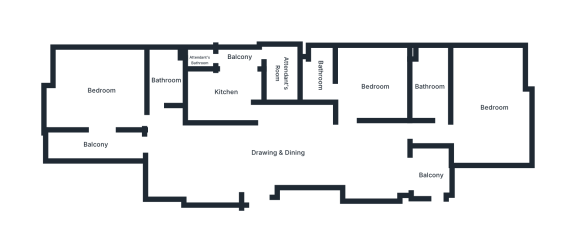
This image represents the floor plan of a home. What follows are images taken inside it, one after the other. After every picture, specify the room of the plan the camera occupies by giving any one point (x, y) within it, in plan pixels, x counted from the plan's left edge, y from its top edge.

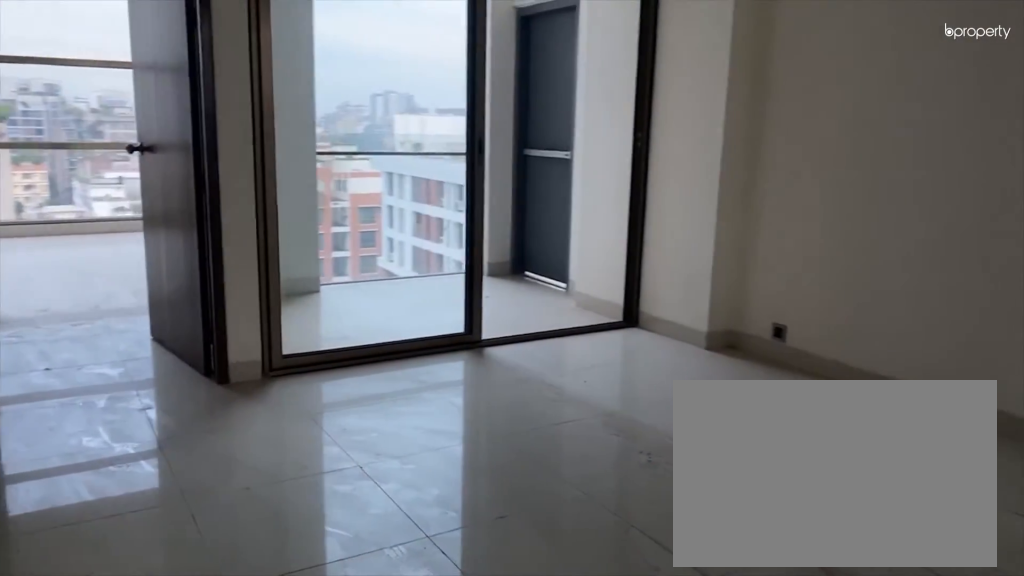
(363, 158)
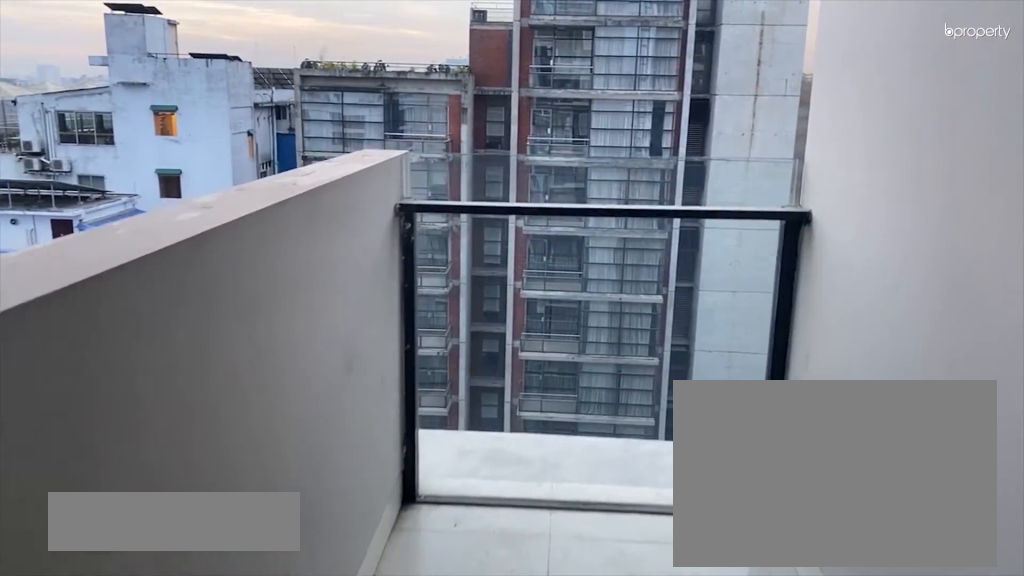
(95, 144)
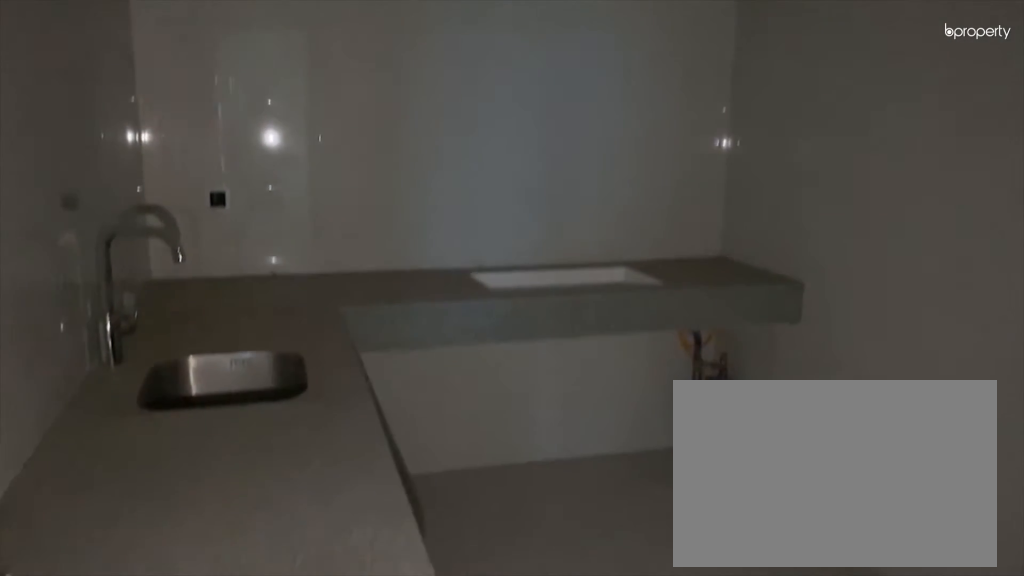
(226, 93)
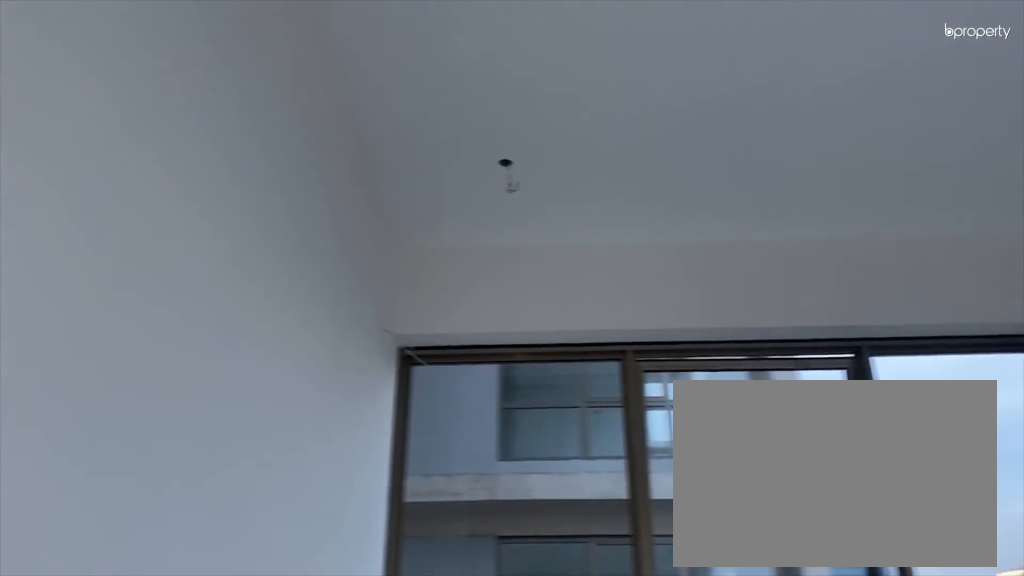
(494, 135)
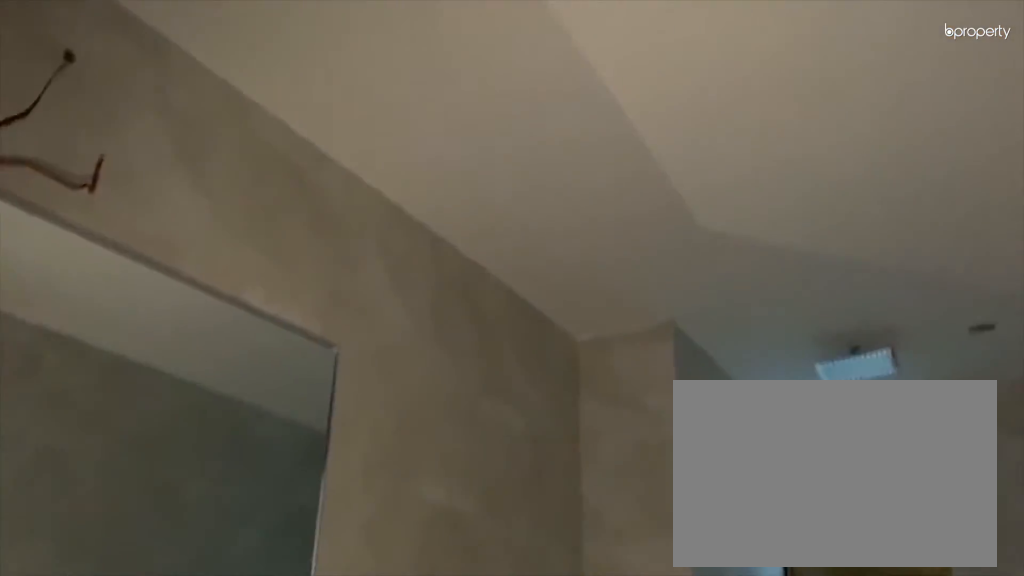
(427, 88)
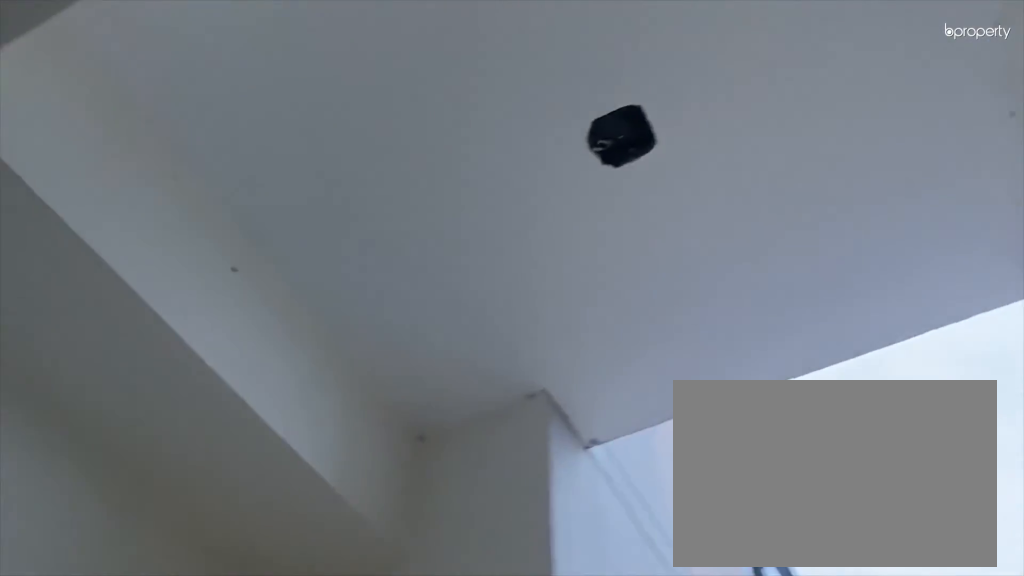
(430, 171)
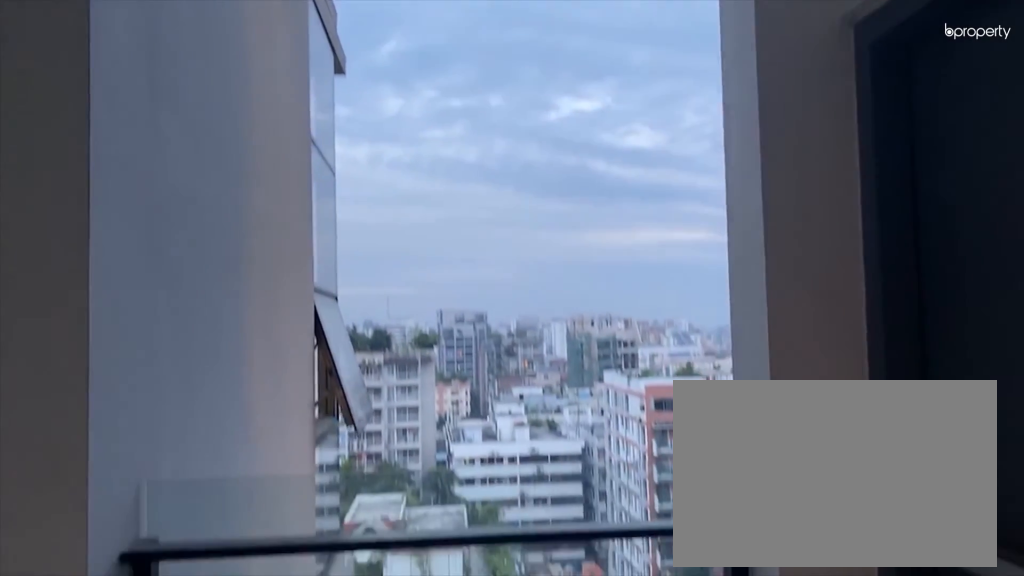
(430, 171)
